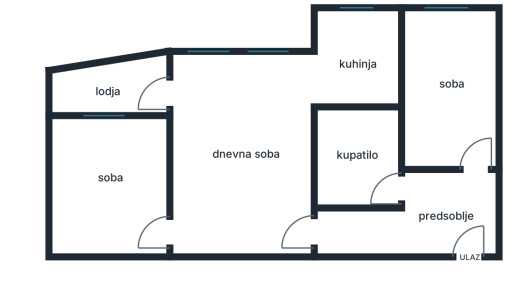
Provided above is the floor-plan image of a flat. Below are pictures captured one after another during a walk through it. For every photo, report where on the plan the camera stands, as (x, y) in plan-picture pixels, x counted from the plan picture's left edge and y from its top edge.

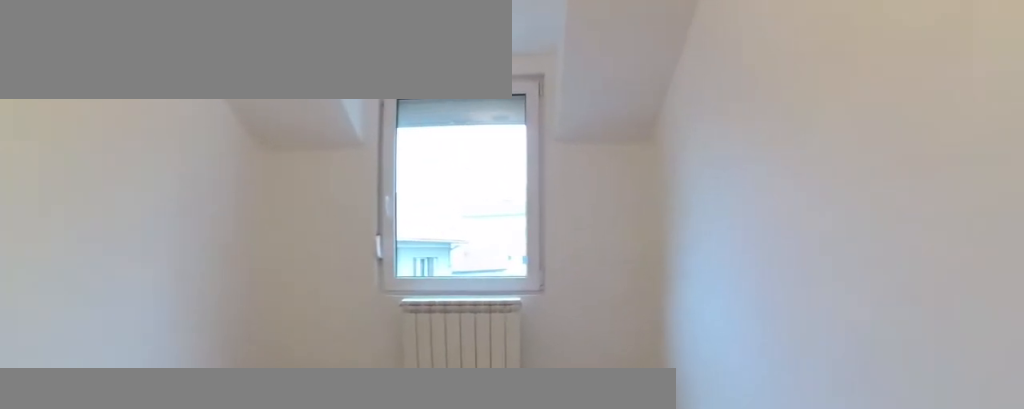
(474, 122)
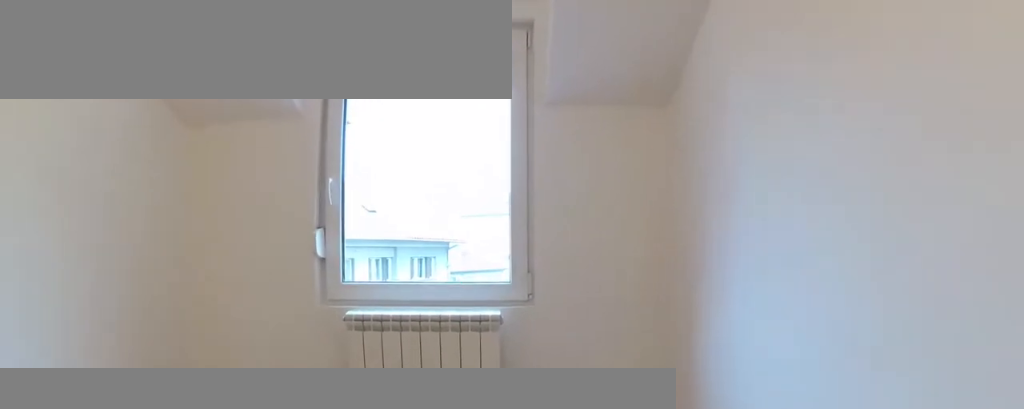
(474, 92)
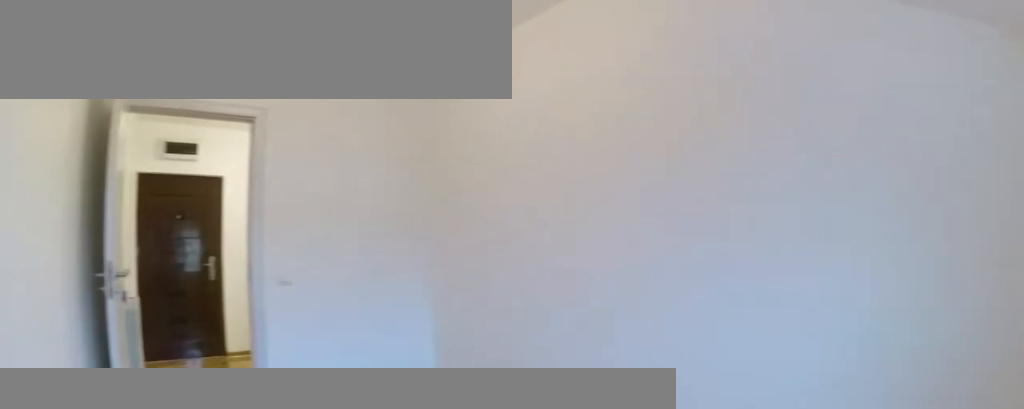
(483, 20)
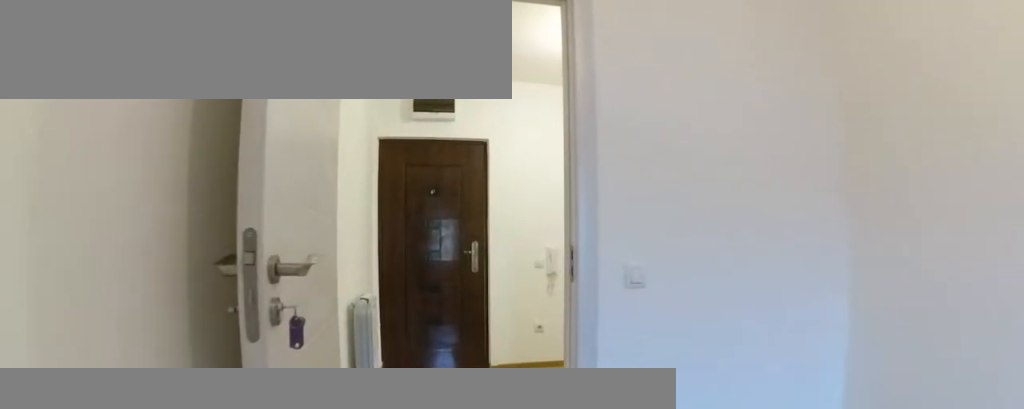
(474, 94)
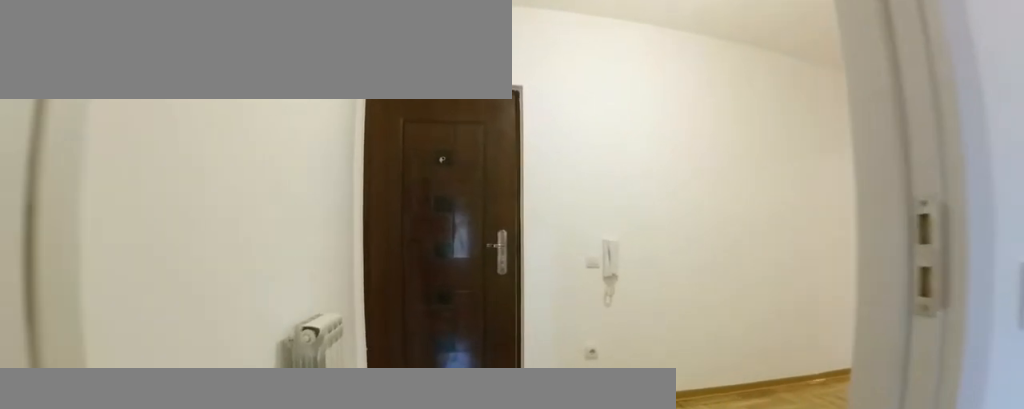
(475, 149)
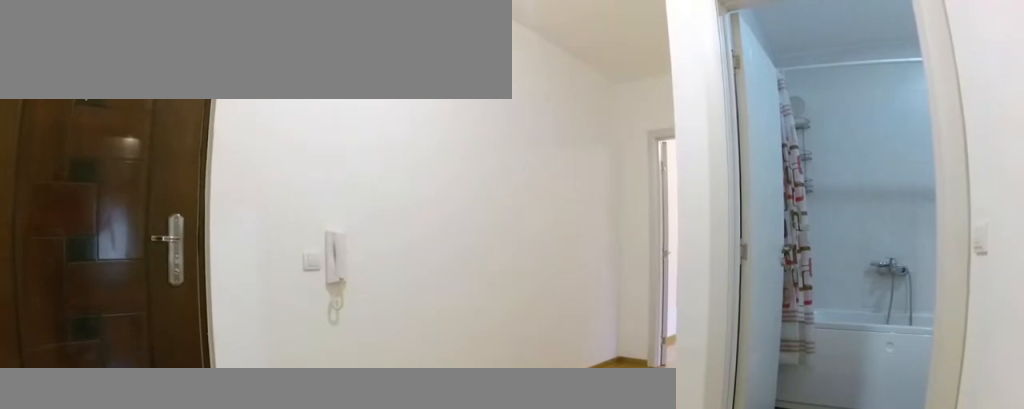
(476, 184)
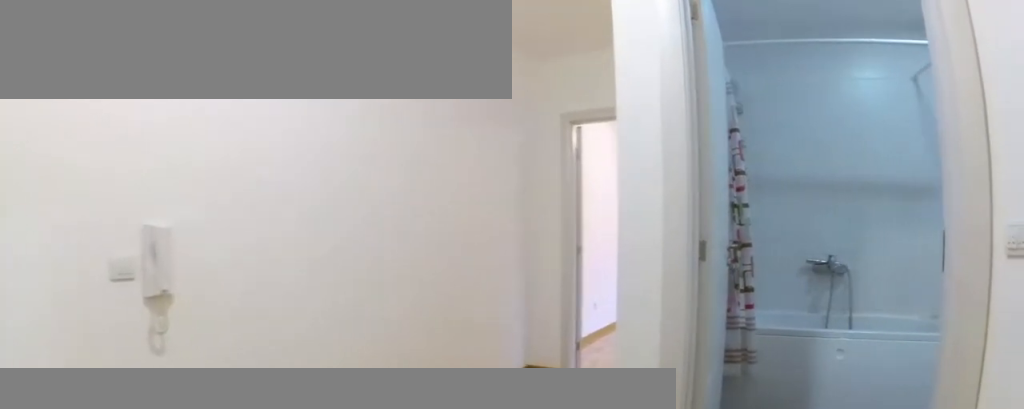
(461, 184)
